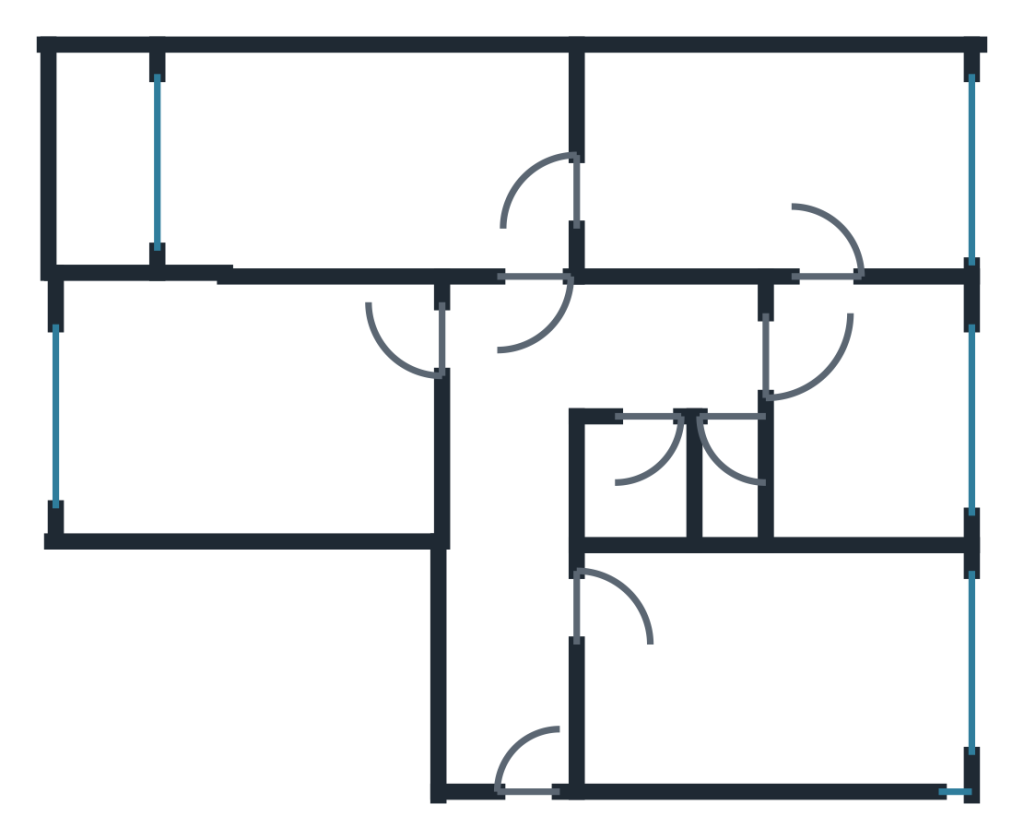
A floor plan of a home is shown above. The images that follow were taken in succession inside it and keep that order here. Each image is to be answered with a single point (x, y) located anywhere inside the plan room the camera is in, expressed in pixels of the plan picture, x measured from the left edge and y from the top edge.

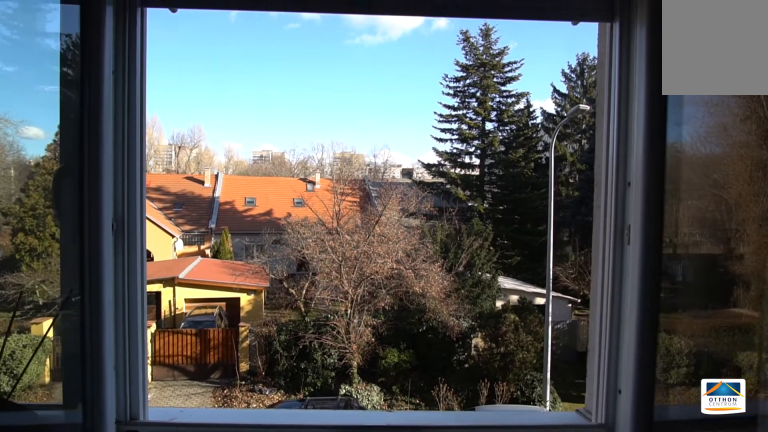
(806, 195)
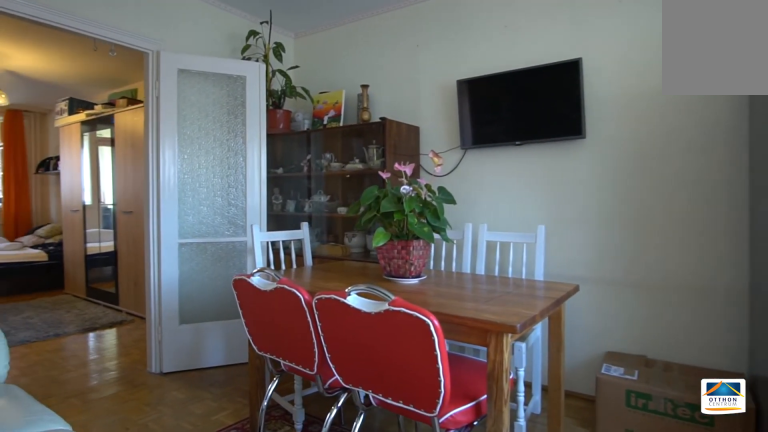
(806, 195)
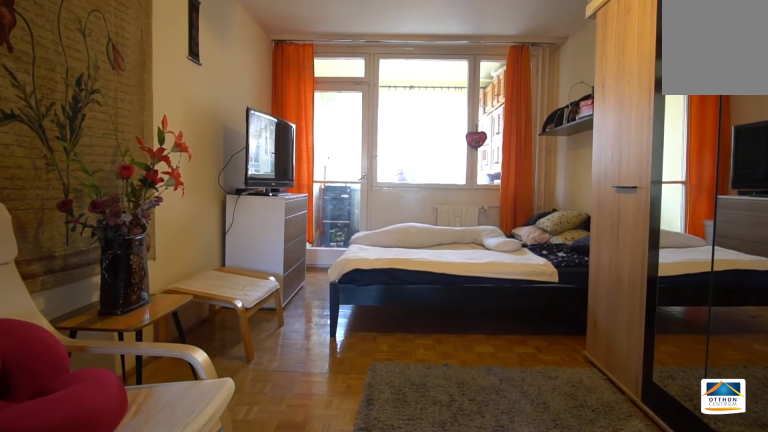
(320, 180)
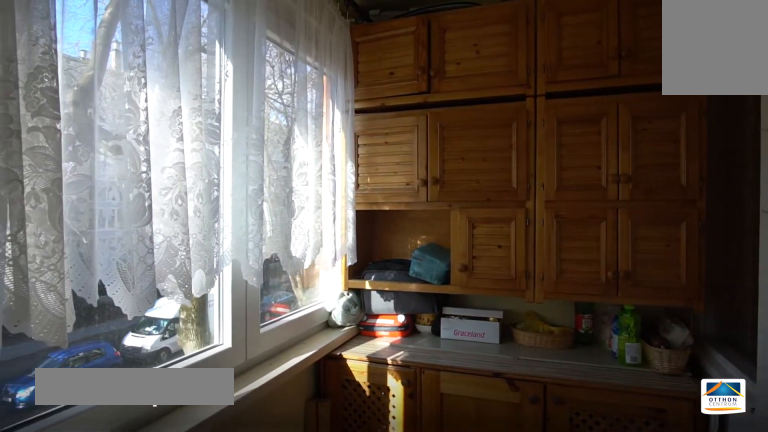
(114, 180)
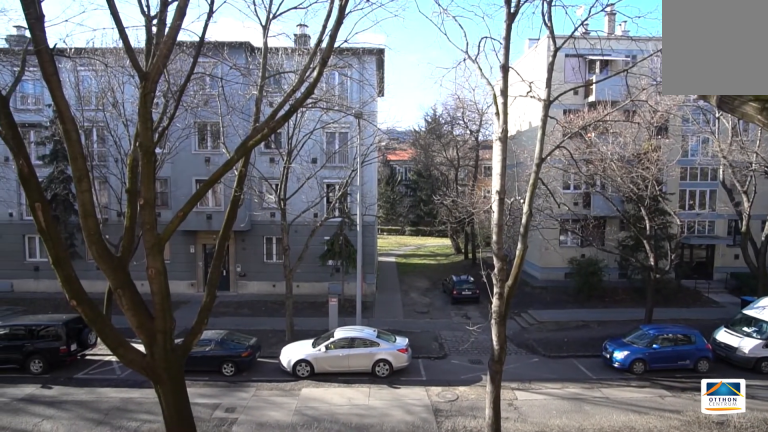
(114, 180)
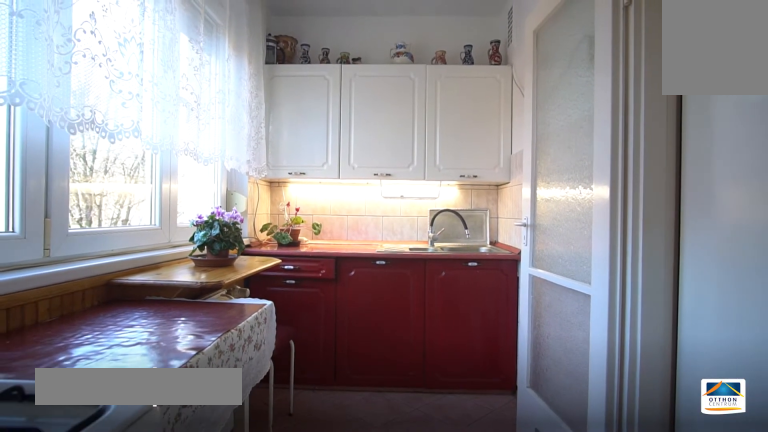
(880, 431)
